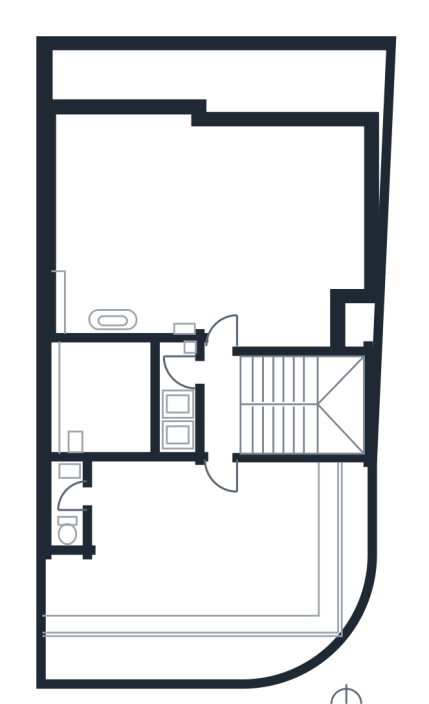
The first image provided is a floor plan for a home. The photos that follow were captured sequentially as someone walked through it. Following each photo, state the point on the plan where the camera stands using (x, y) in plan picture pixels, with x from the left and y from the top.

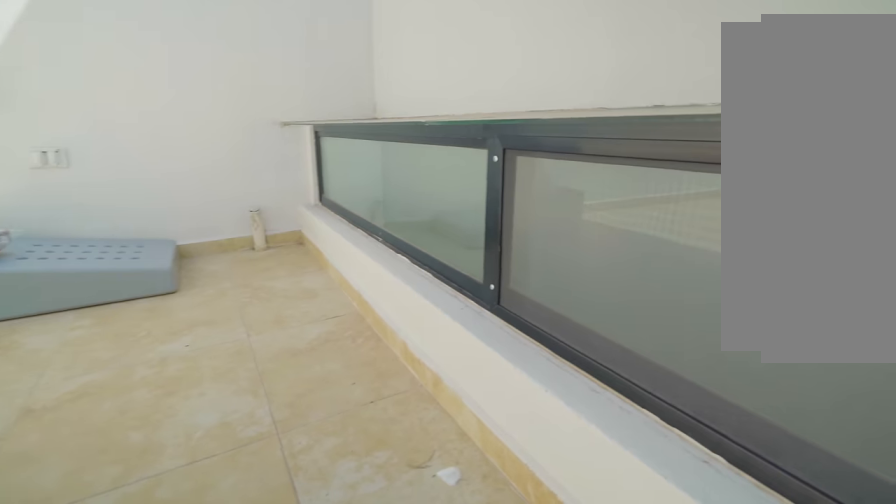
(83, 368)
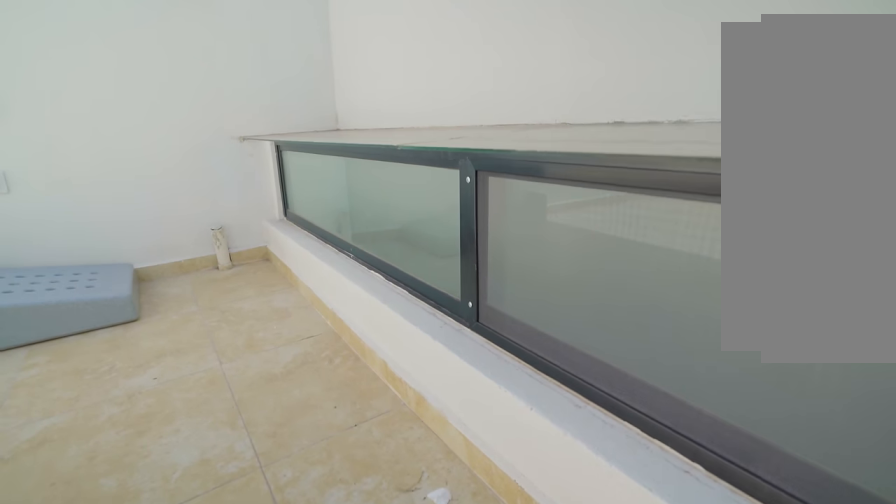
(82, 369)
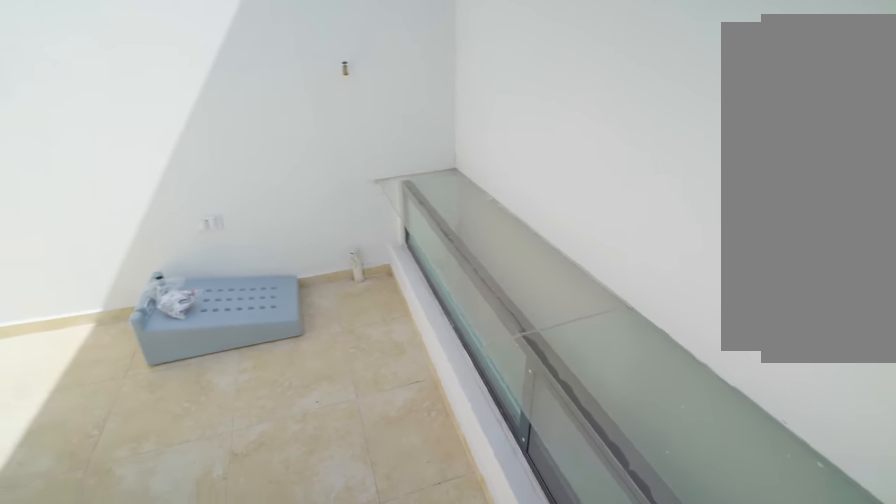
(80, 368)
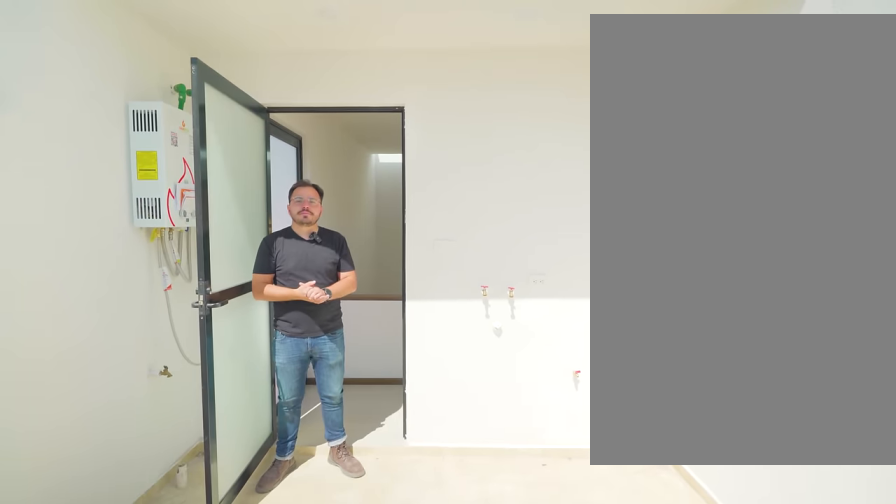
(80, 369)
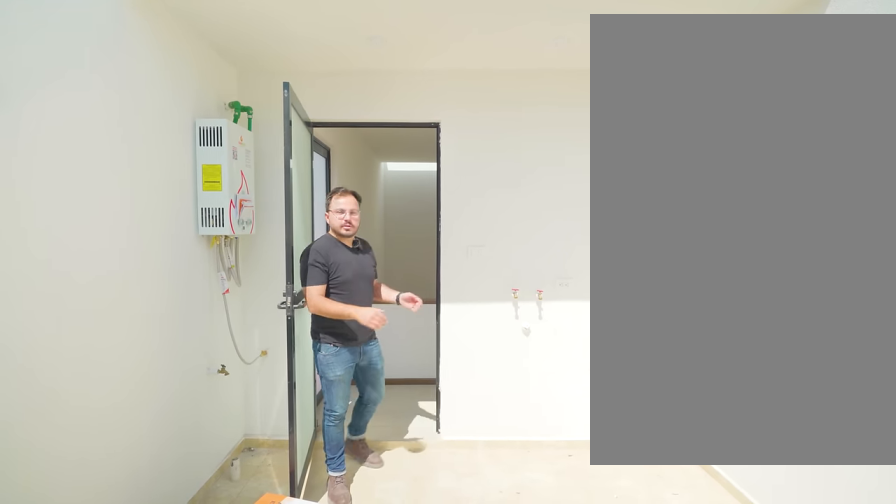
(80, 377)
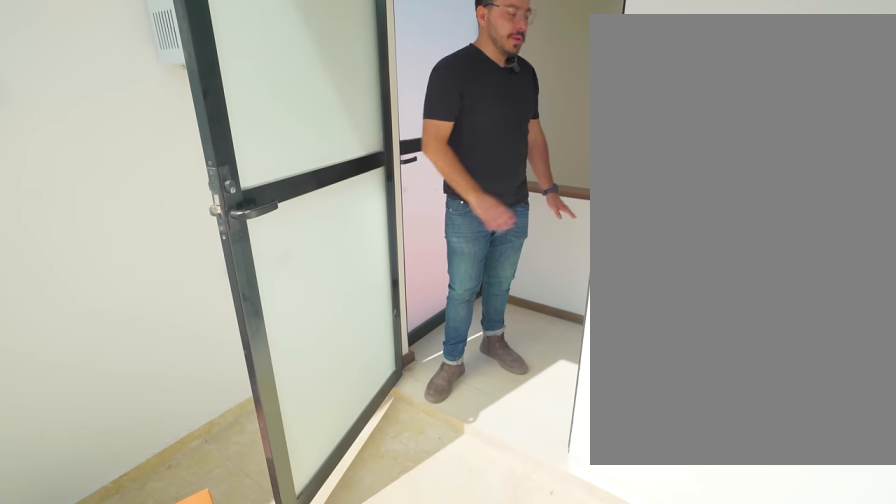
(123, 381)
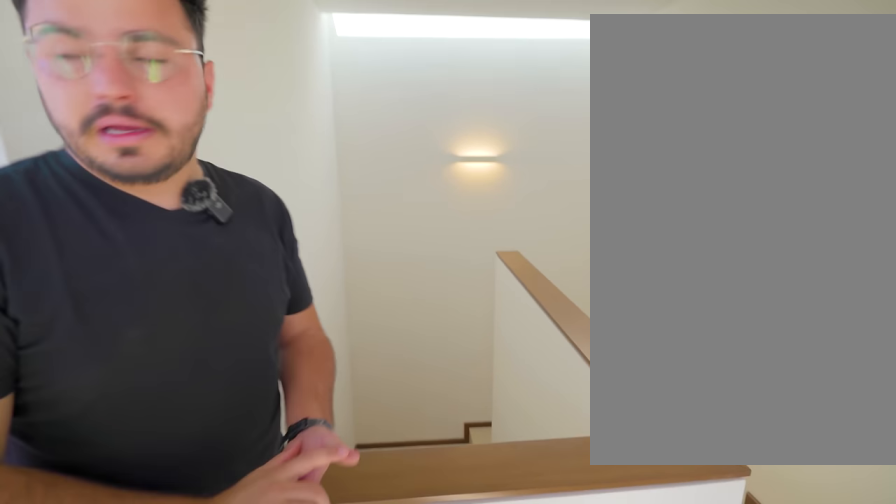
(215, 375)
